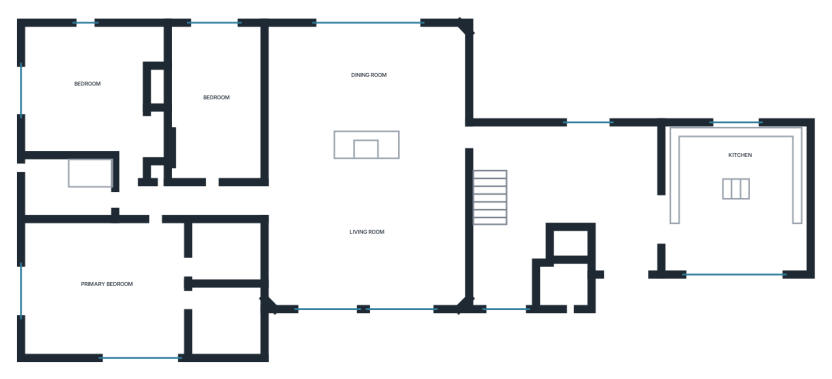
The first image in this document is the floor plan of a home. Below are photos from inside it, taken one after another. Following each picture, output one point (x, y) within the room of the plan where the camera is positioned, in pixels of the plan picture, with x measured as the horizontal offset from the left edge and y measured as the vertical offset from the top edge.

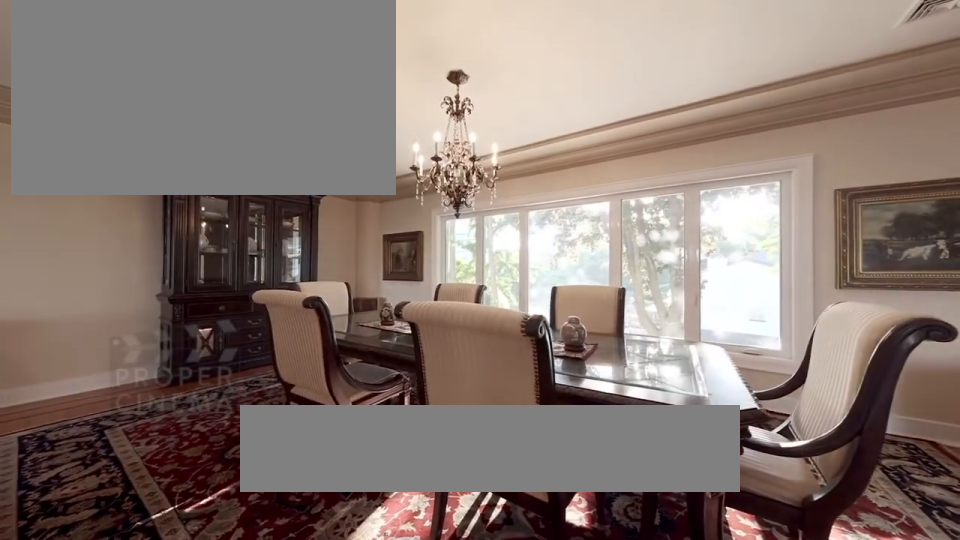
(369, 91)
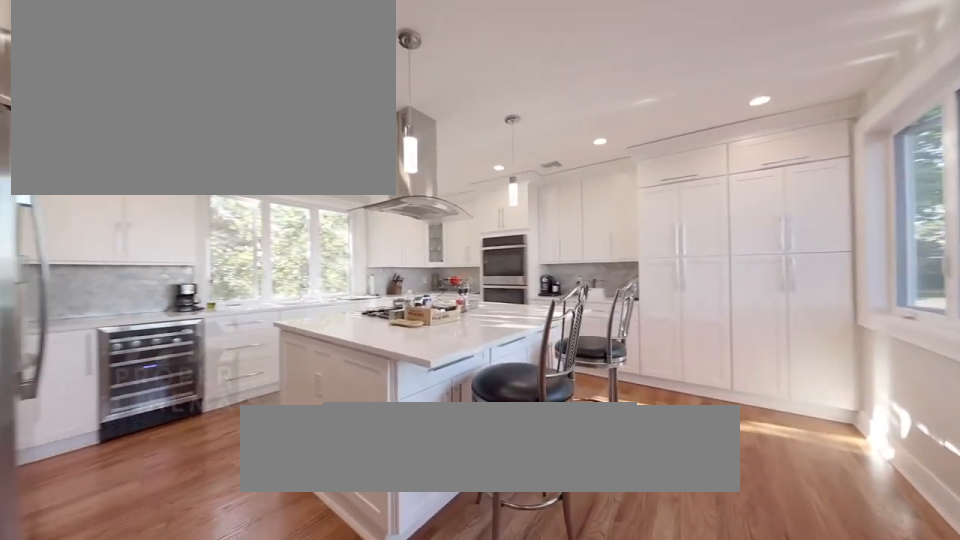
(738, 152)
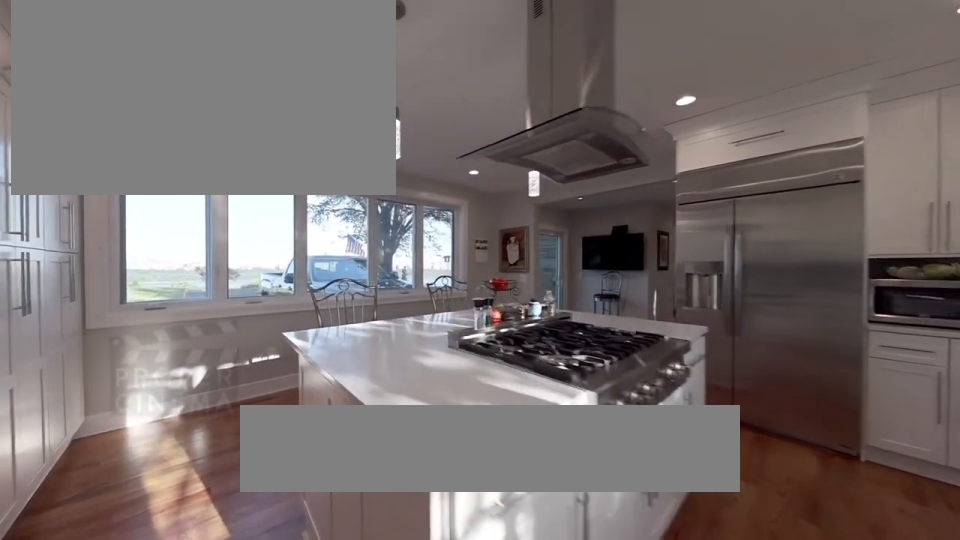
(738, 152)
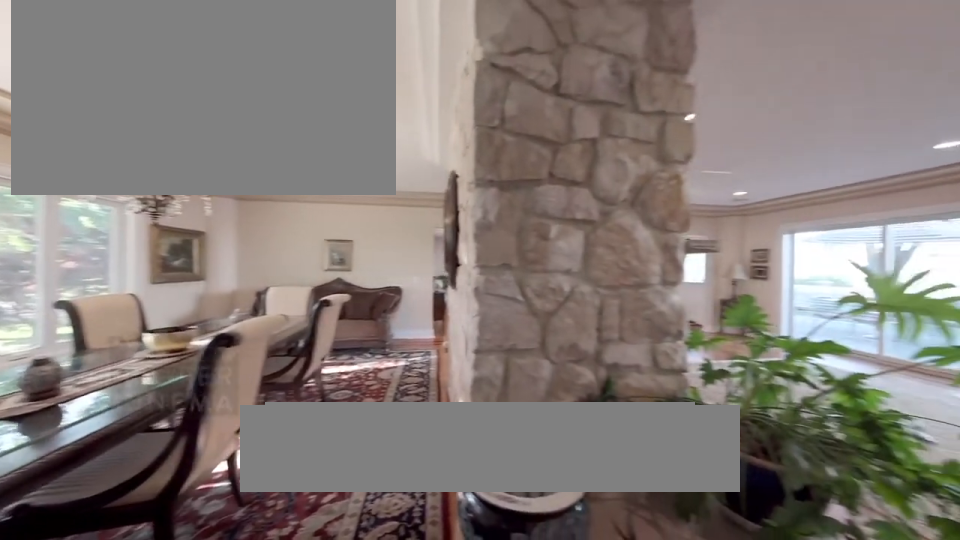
(367, 88)
